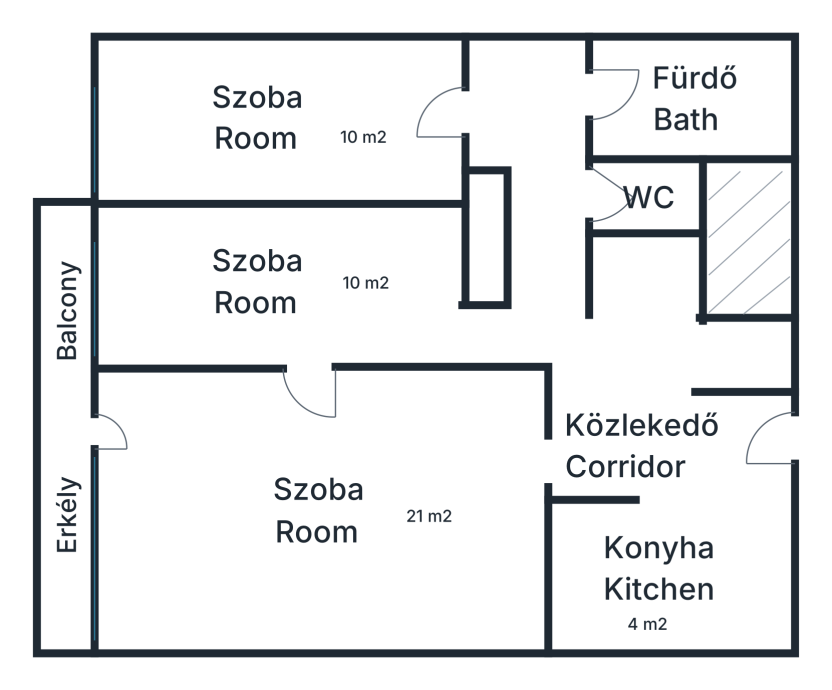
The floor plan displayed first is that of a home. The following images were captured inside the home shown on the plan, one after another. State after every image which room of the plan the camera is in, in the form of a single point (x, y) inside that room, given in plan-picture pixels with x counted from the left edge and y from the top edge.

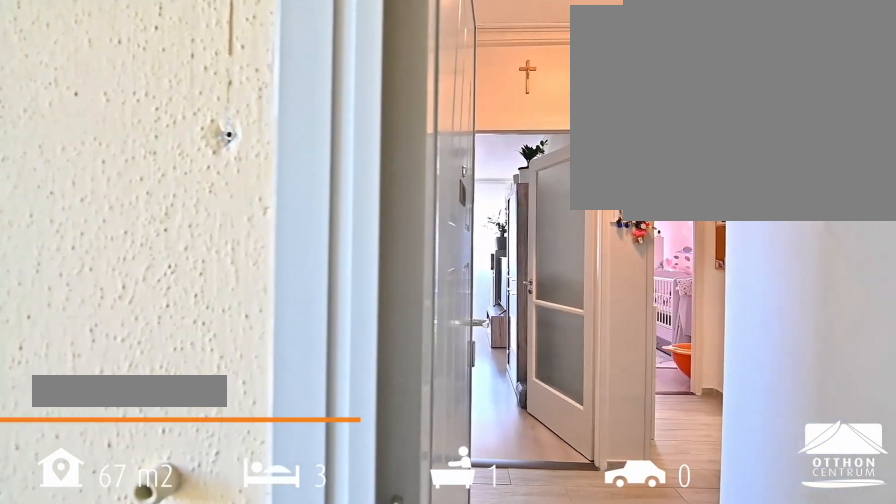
(654, 447)
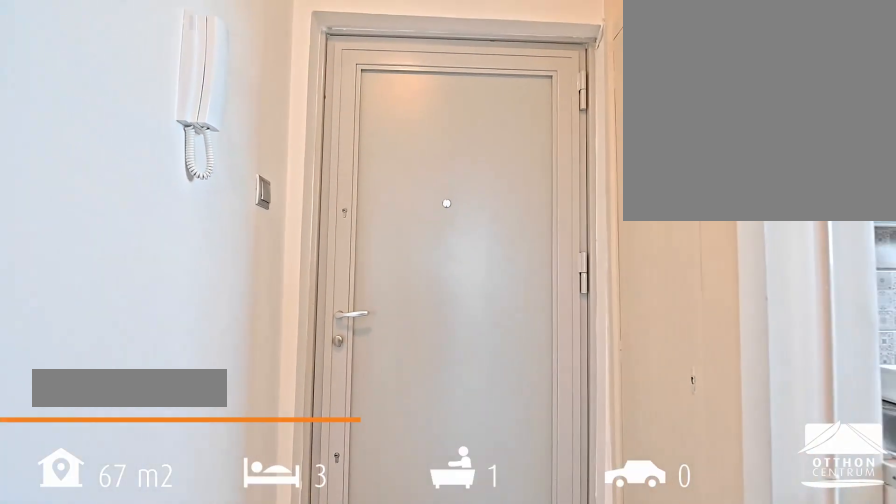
(654, 448)
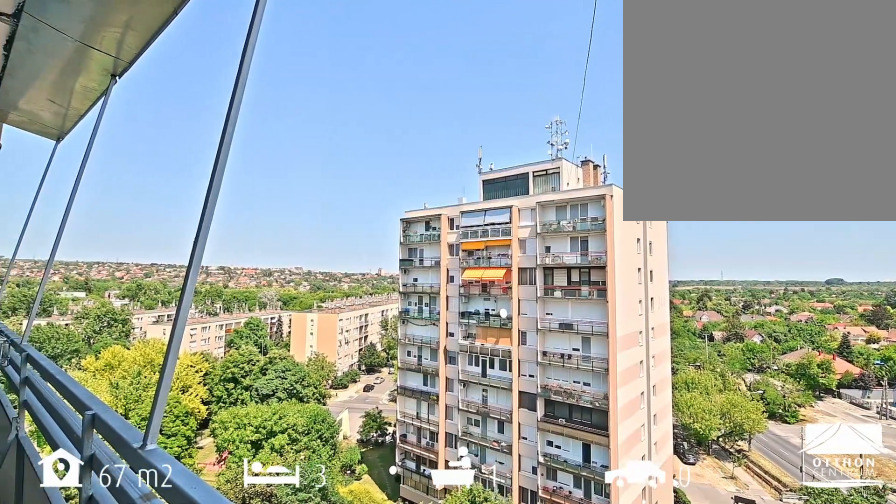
(65, 421)
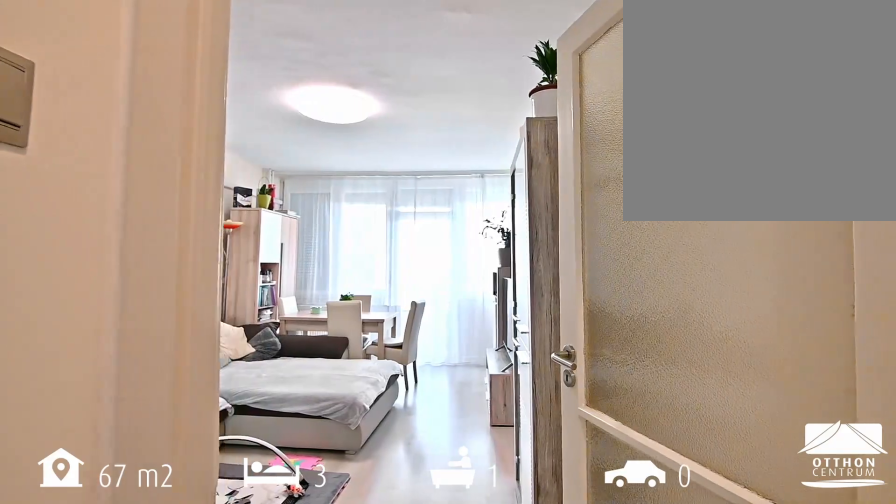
(573, 459)
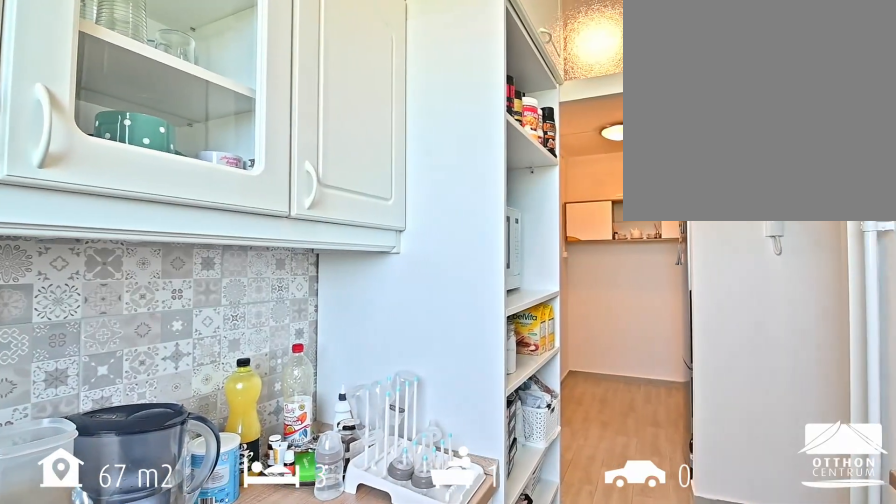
(661, 567)
